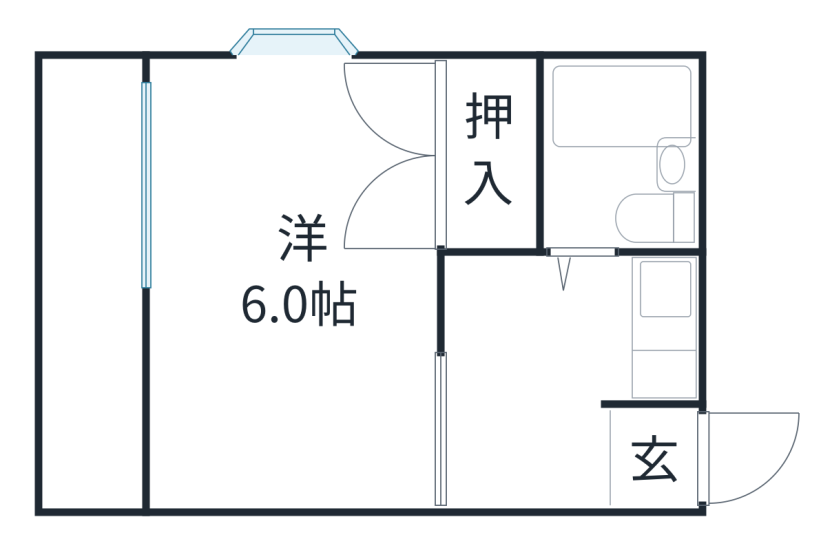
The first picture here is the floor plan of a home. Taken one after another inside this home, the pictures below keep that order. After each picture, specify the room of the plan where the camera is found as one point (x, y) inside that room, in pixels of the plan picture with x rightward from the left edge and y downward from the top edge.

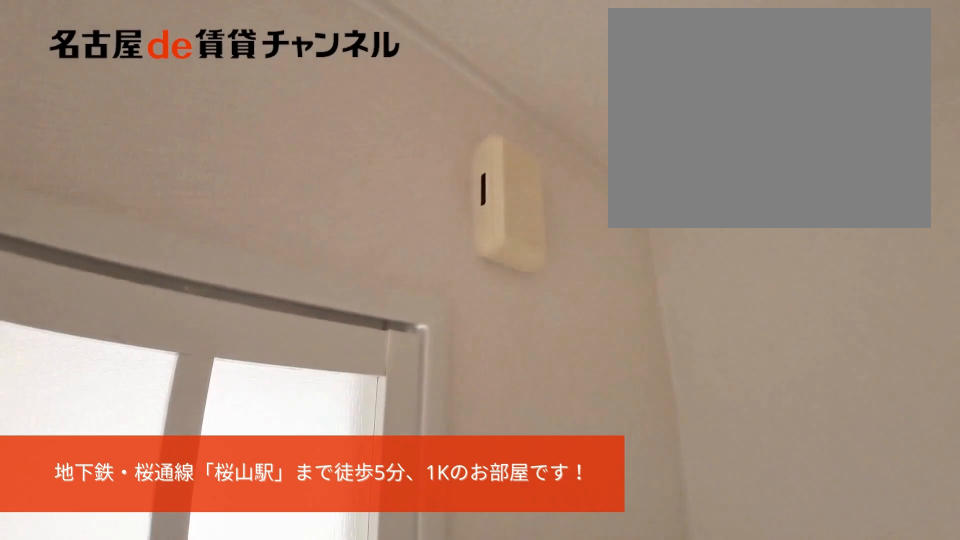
(530, 380)
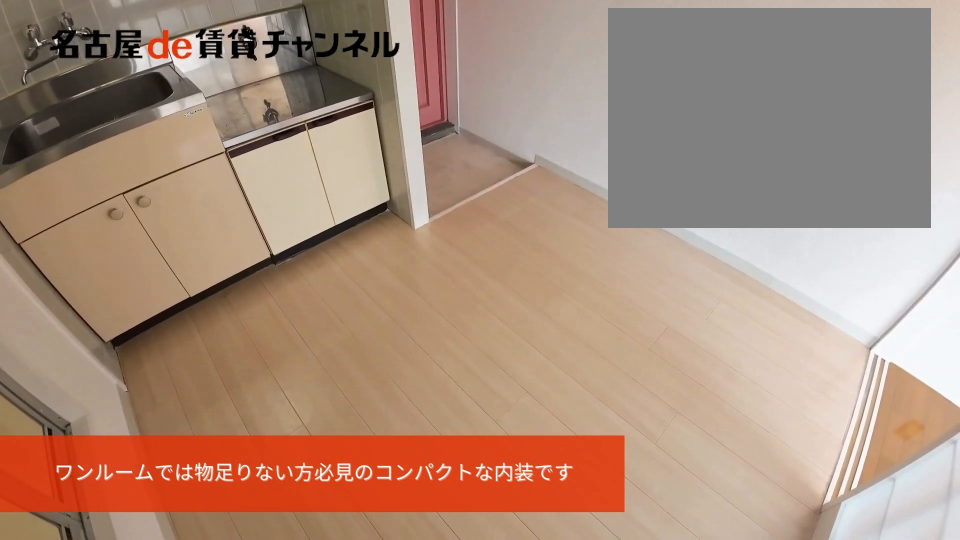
(530, 380)
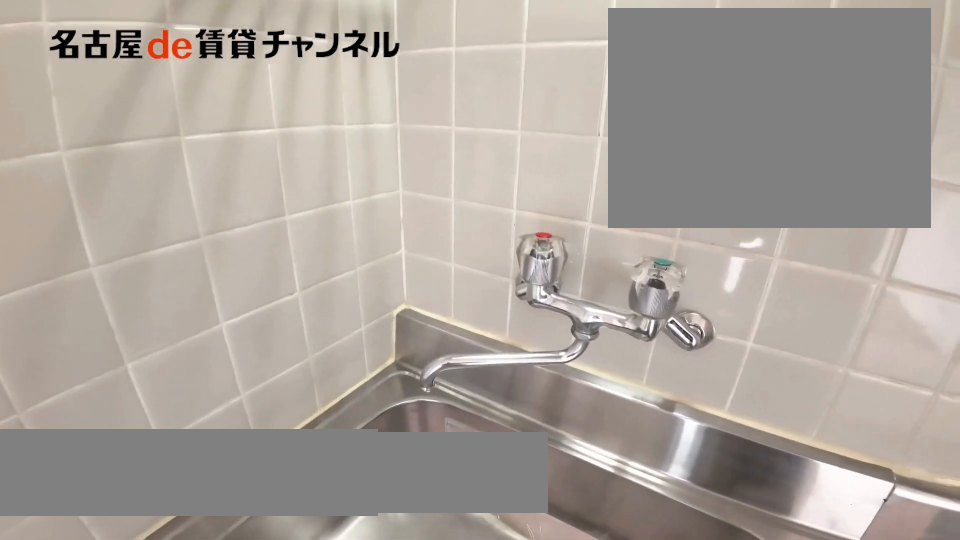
(669, 334)
